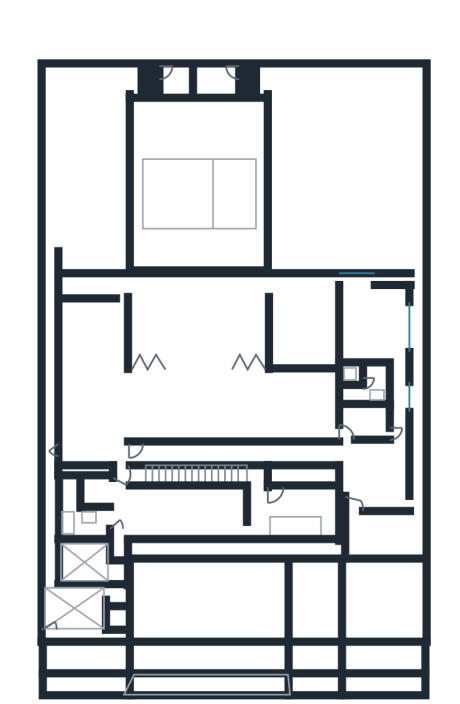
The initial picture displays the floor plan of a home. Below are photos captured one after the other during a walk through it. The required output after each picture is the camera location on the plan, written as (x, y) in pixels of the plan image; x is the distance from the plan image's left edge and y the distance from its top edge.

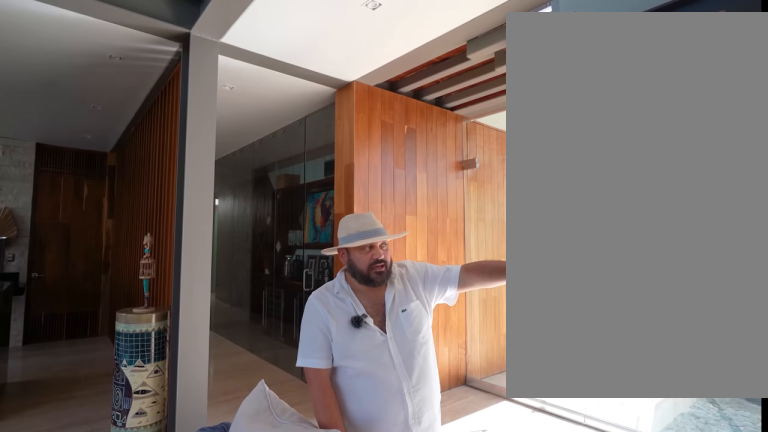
(216, 459)
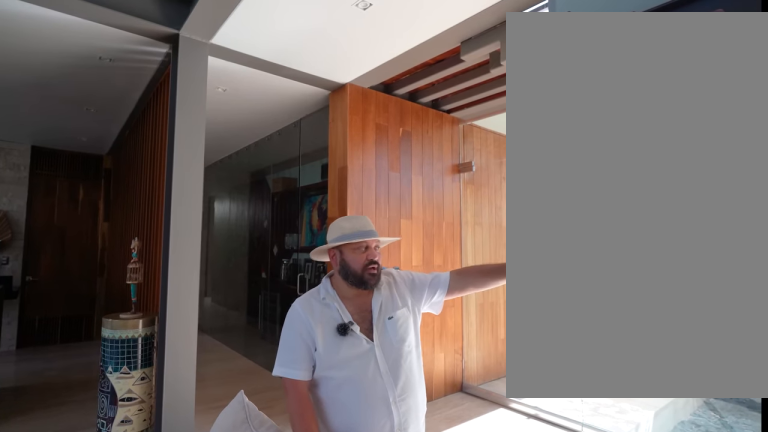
(228, 448)
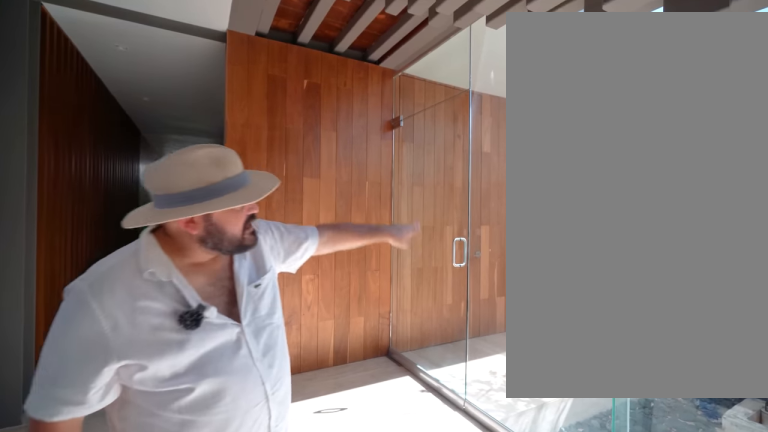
(216, 452)
